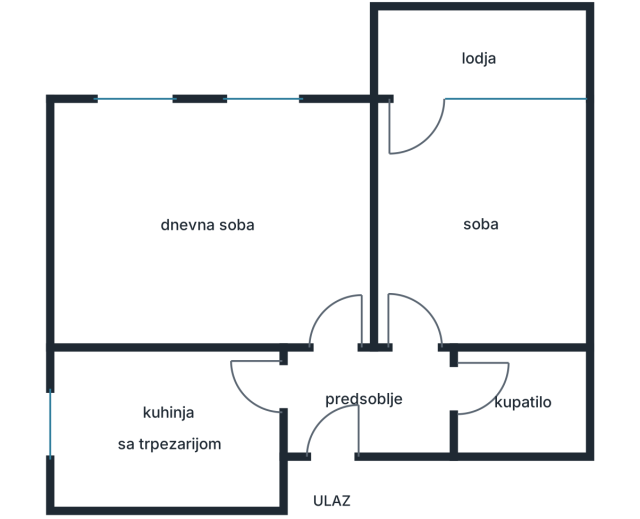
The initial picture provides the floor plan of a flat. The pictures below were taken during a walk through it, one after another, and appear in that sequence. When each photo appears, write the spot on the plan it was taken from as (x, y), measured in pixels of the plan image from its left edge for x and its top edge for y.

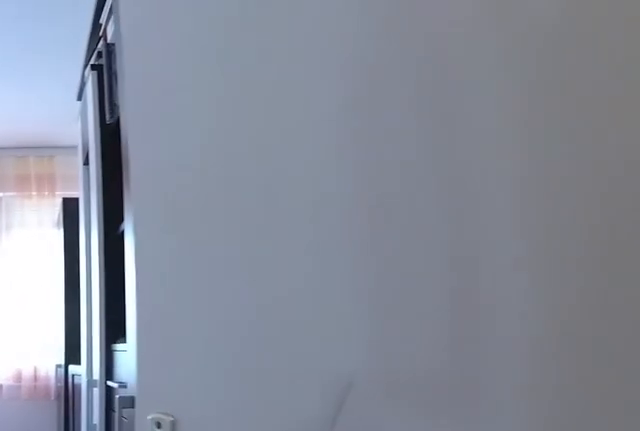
(336, 375)
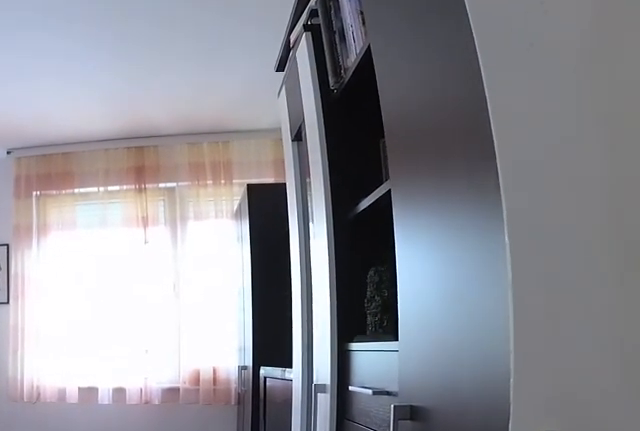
(336, 350)
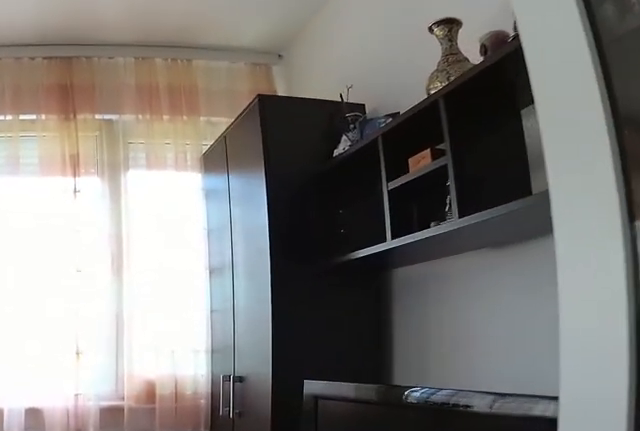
(323, 269)
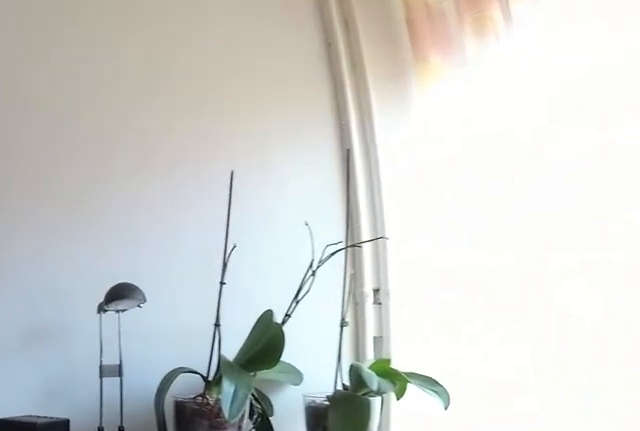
(149, 148)
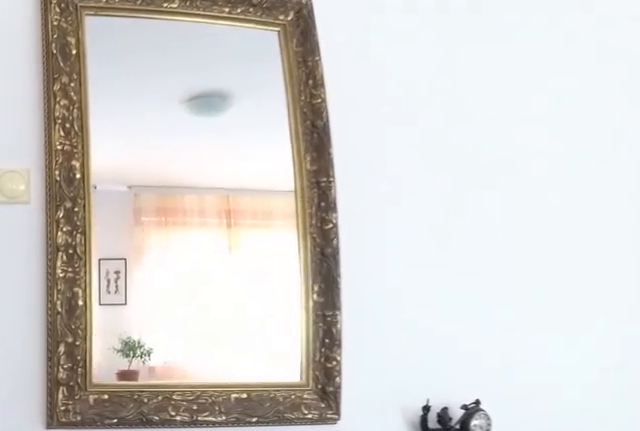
(319, 275)
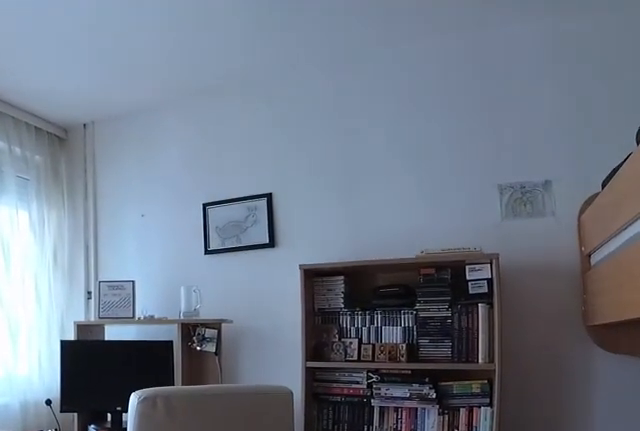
(410, 300)
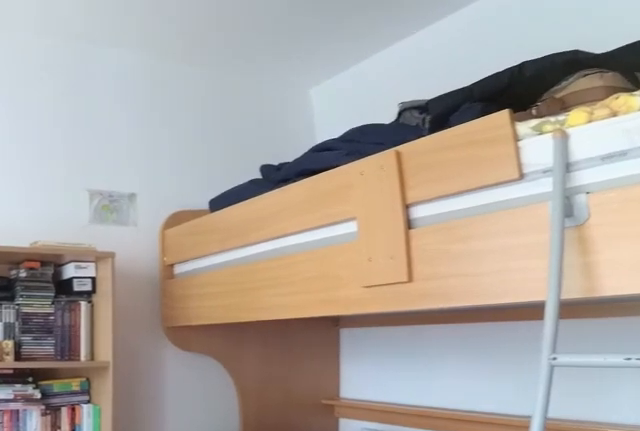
(416, 235)
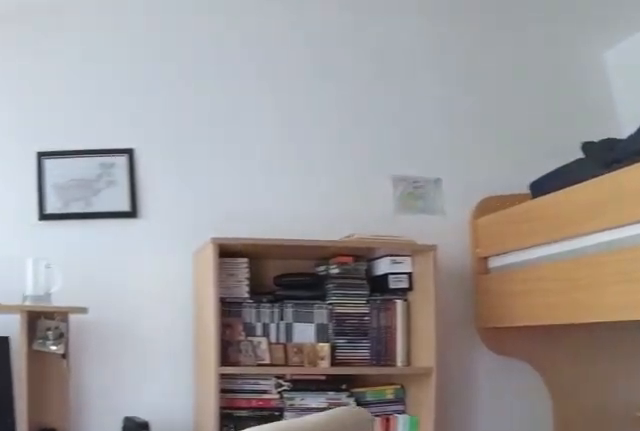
(420, 230)
